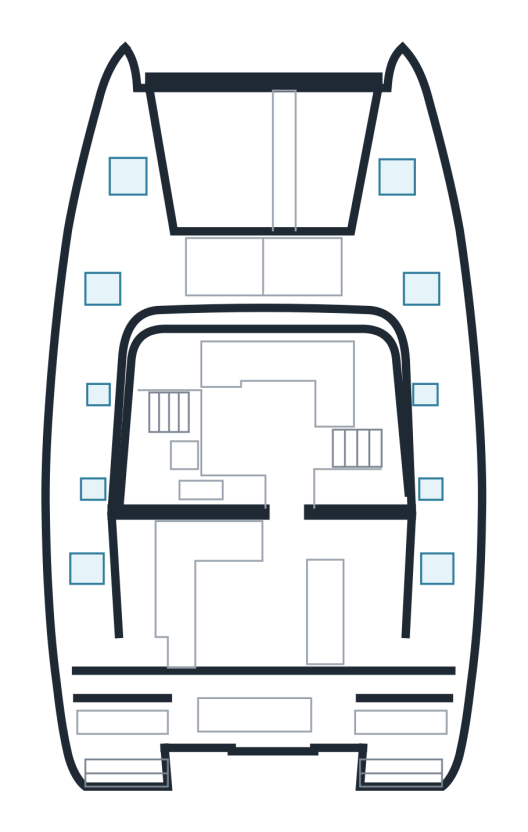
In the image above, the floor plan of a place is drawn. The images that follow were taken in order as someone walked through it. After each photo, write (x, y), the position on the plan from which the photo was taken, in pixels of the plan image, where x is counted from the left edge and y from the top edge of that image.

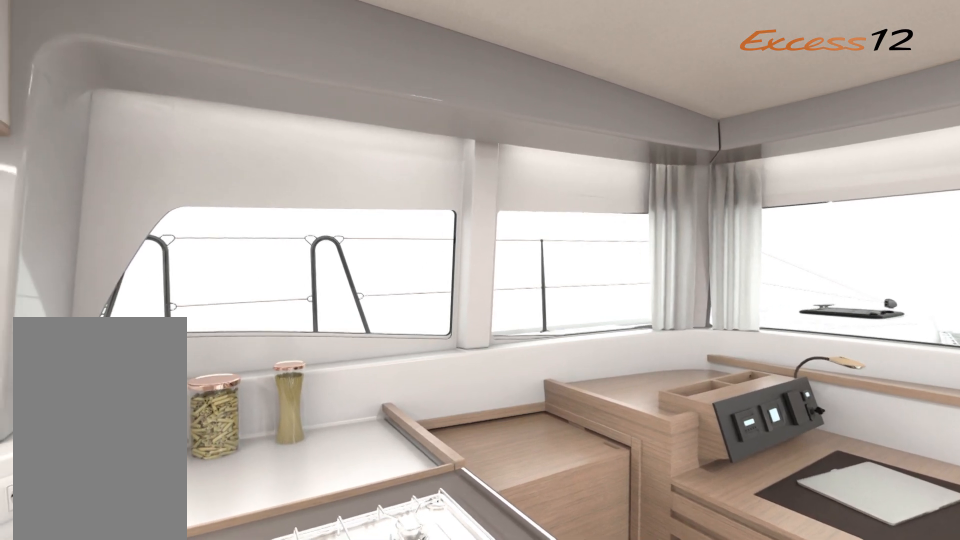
(239, 488)
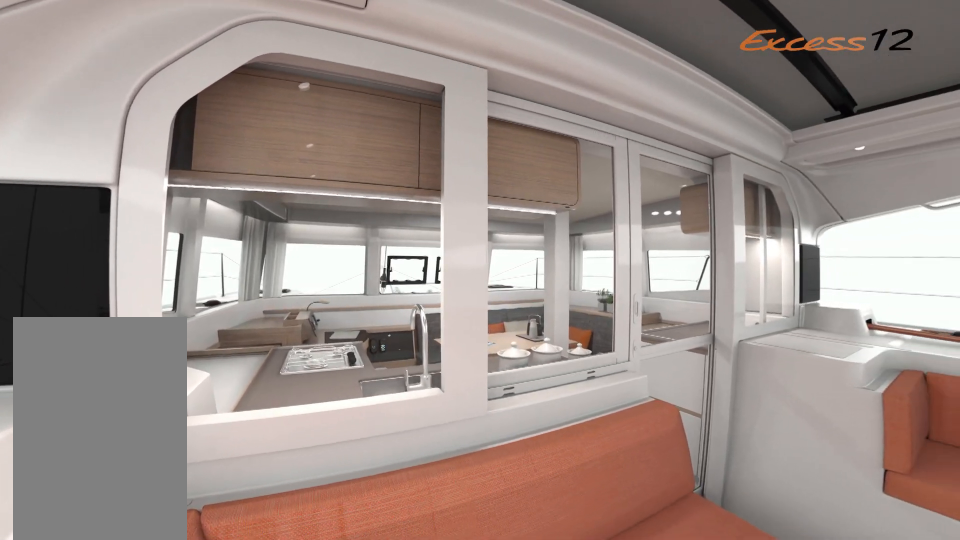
(212, 592)
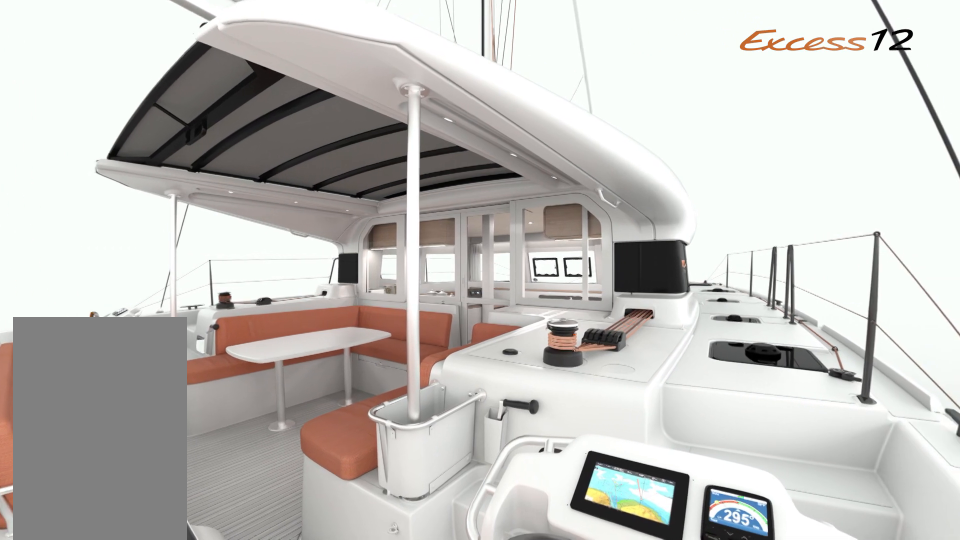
(412, 721)
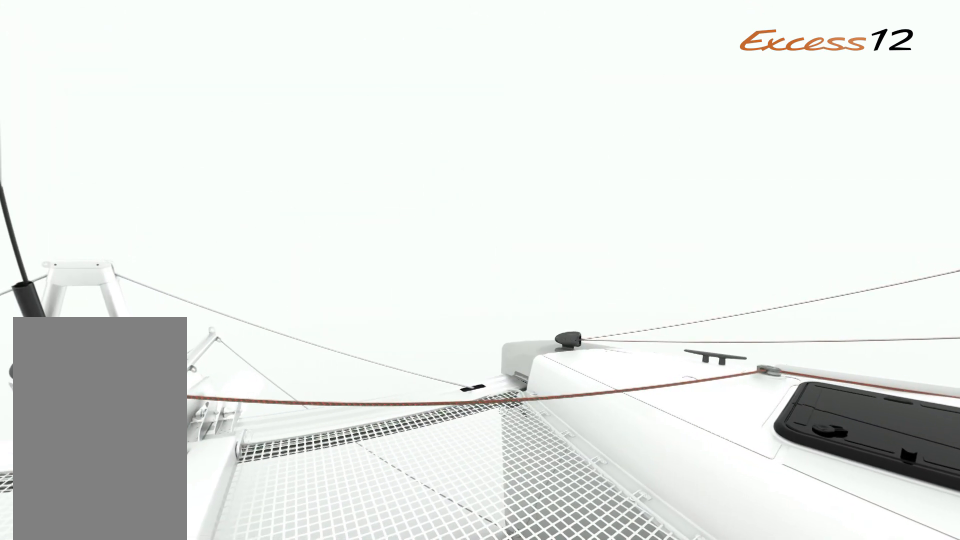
(331, 177)
